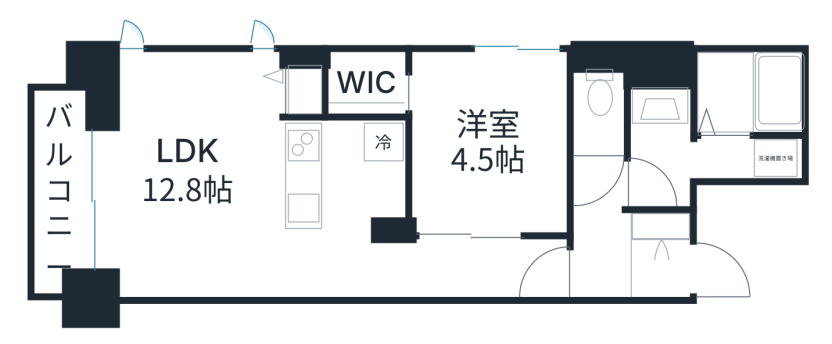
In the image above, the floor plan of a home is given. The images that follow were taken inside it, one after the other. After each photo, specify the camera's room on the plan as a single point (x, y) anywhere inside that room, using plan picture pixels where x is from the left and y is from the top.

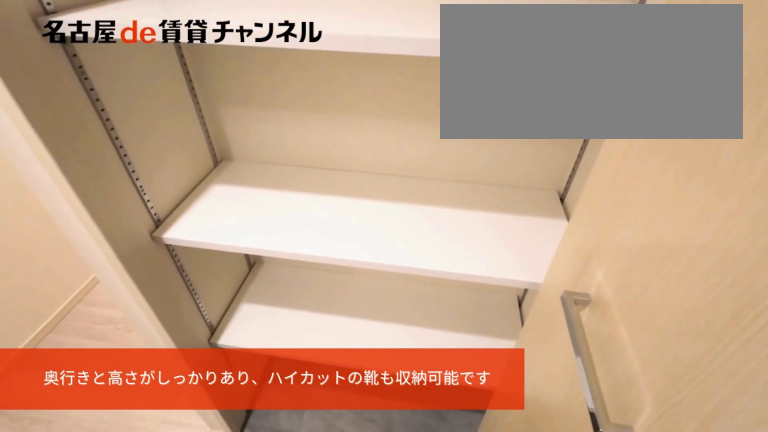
(662, 223)
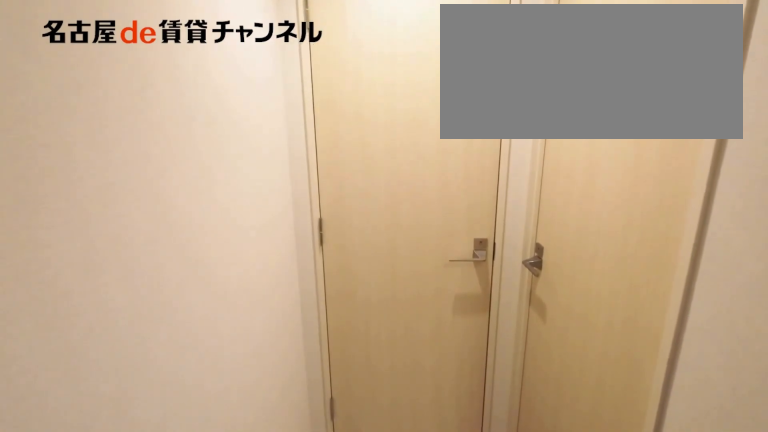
(662, 223)
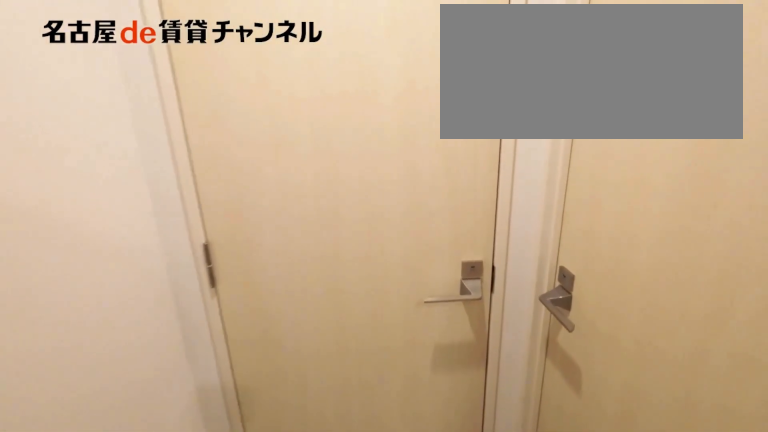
(662, 223)
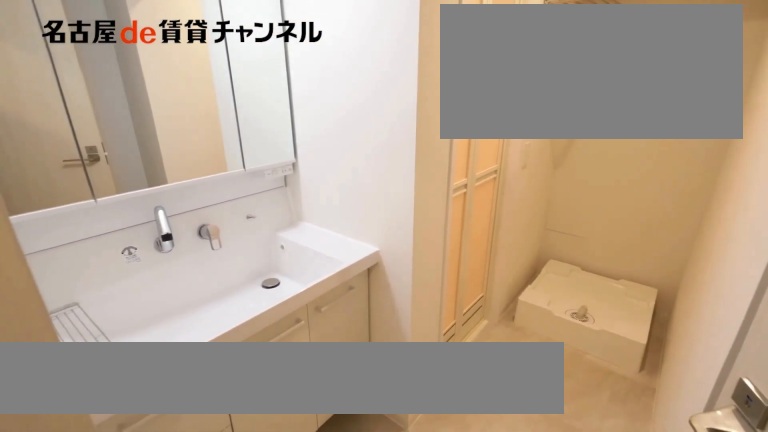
(709, 160)
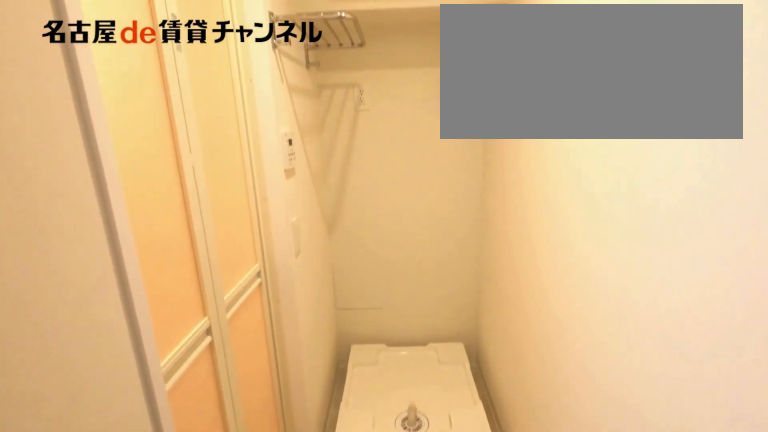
(709, 160)
